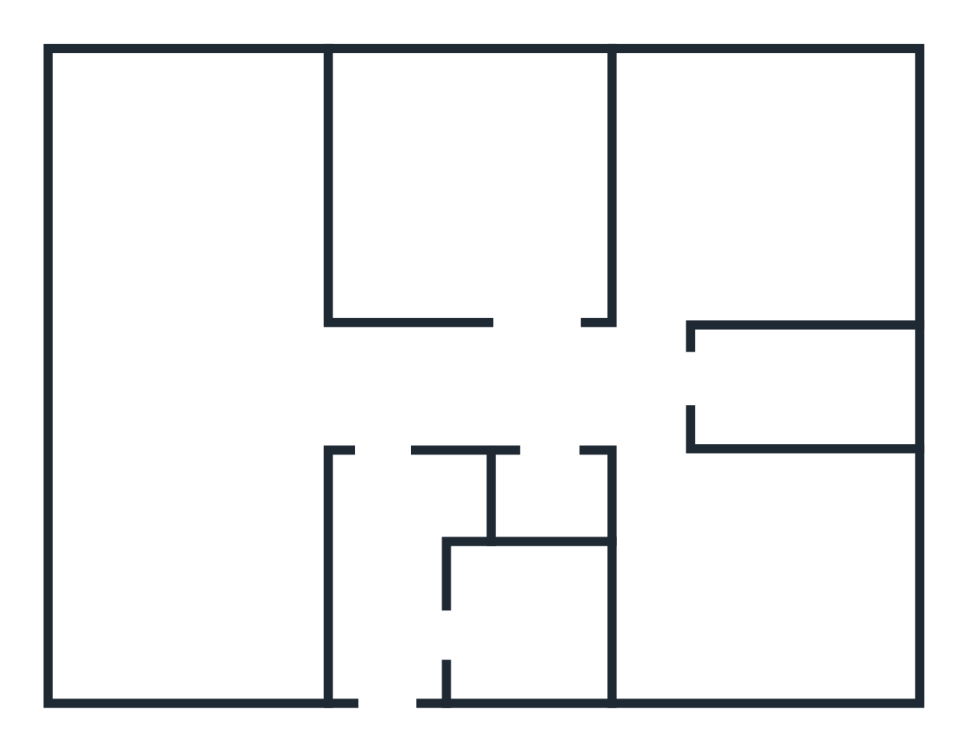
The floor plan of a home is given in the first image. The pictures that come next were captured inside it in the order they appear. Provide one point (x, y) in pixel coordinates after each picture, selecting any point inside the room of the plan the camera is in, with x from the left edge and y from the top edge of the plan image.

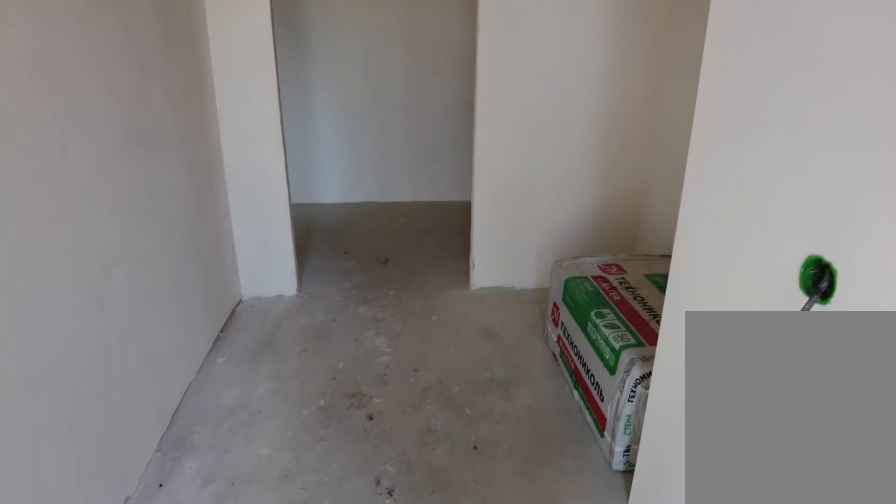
(405, 656)
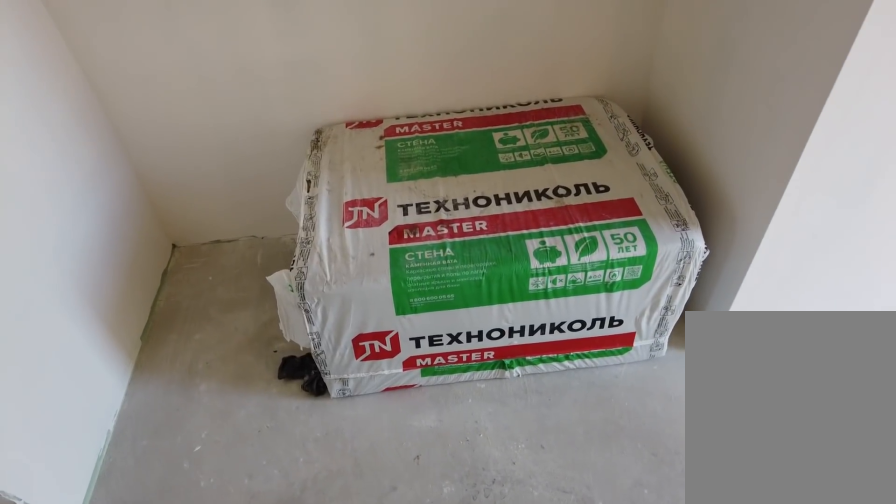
(379, 526)
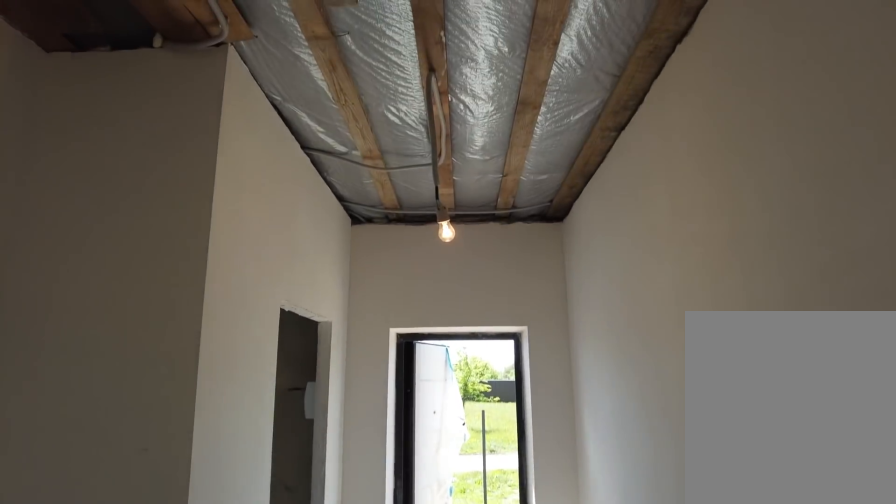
(379, 526)
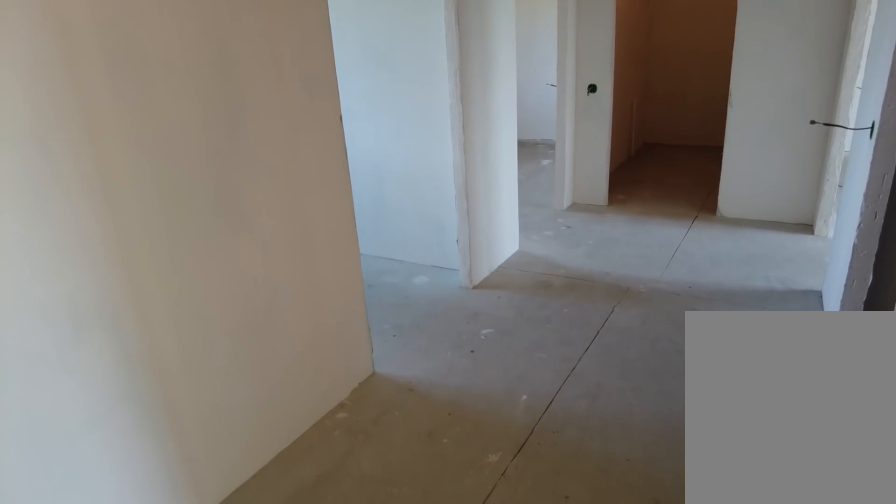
(388, 418)
